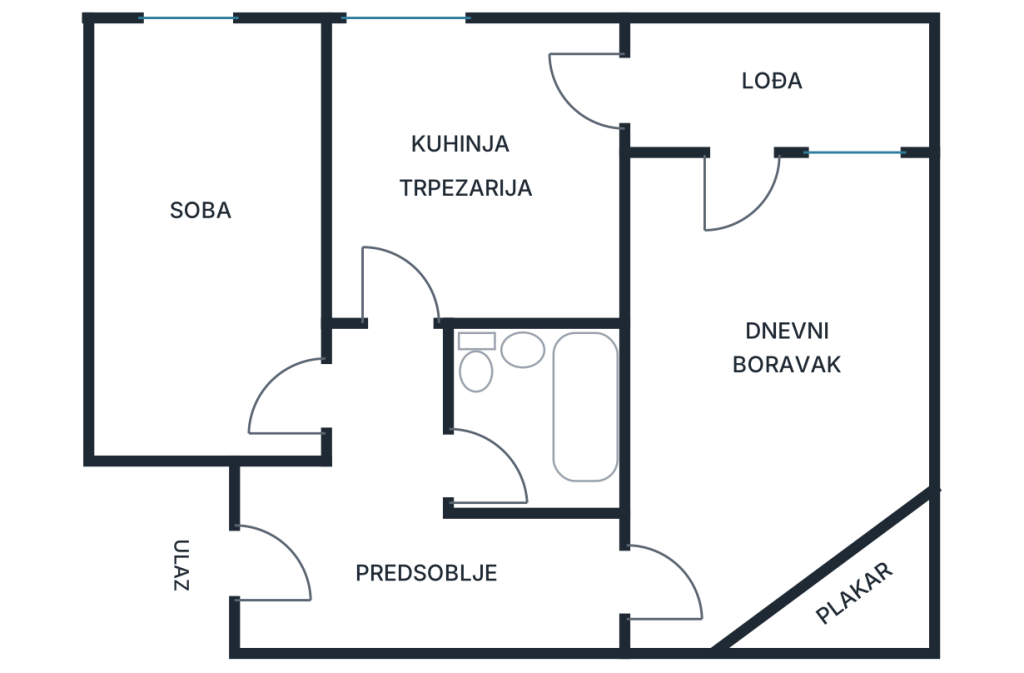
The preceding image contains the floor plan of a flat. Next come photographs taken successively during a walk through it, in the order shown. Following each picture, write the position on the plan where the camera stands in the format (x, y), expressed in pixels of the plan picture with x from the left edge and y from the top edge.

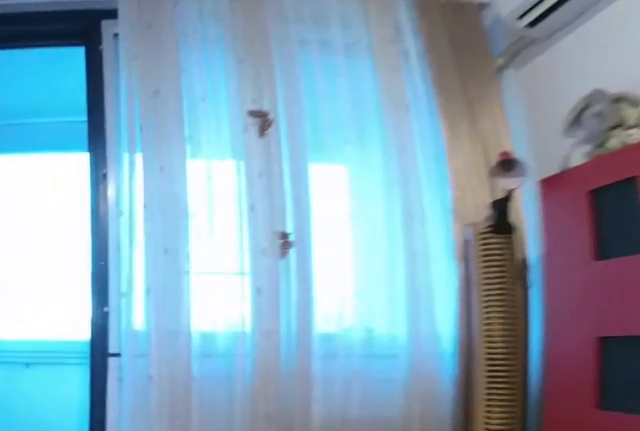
(711, 426)
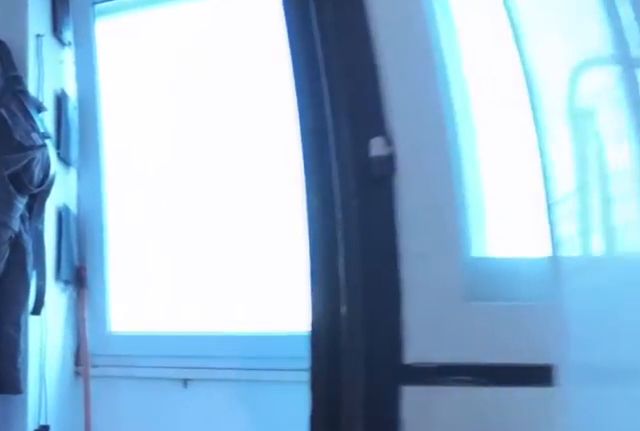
(724, 294)
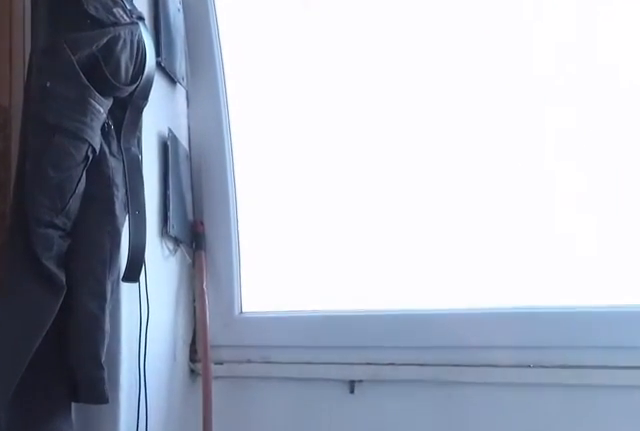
(733, 211)
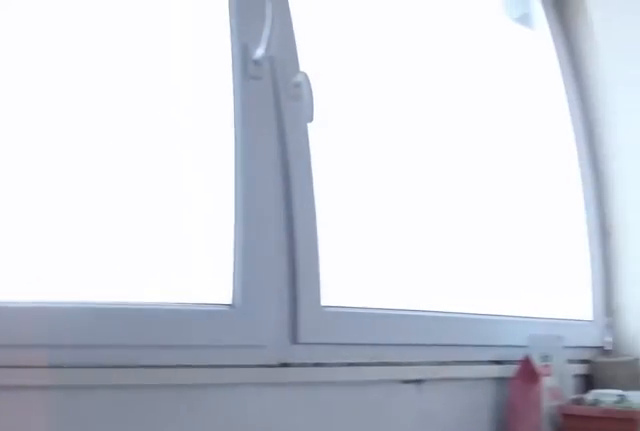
(729, 139)
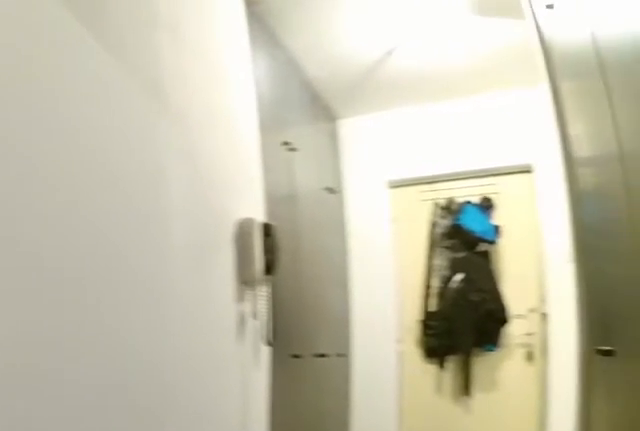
(678, 579)
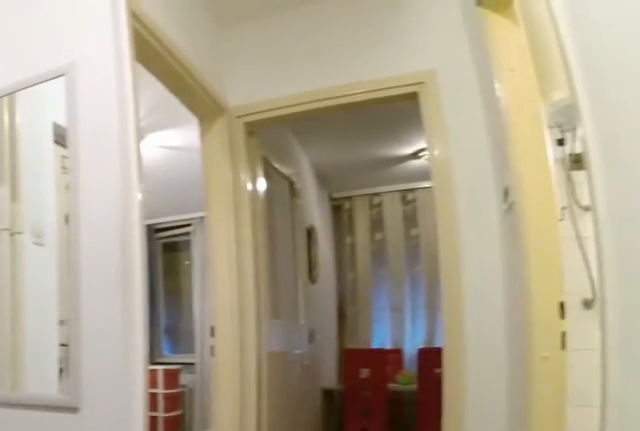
(396, 599)
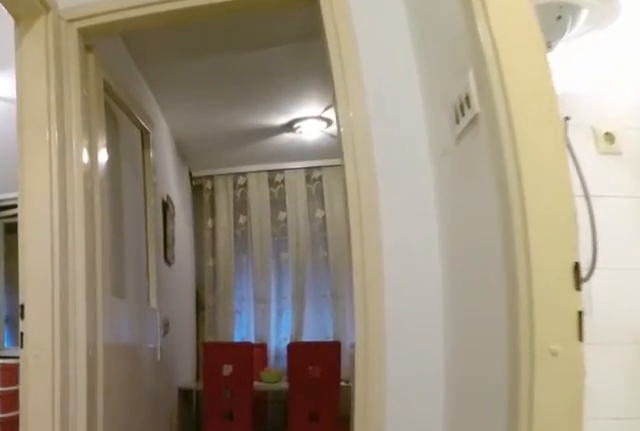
(389, 487)
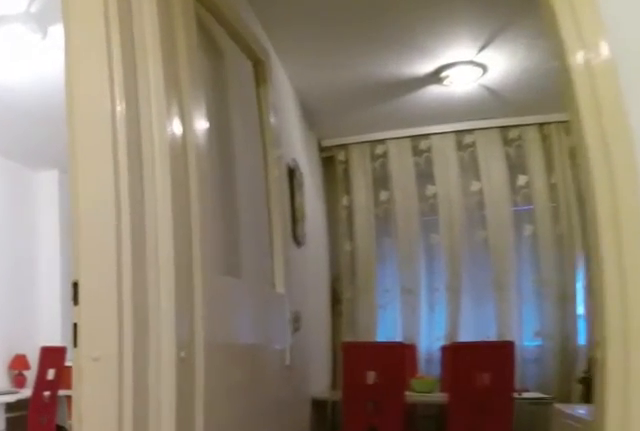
(383, 432)
